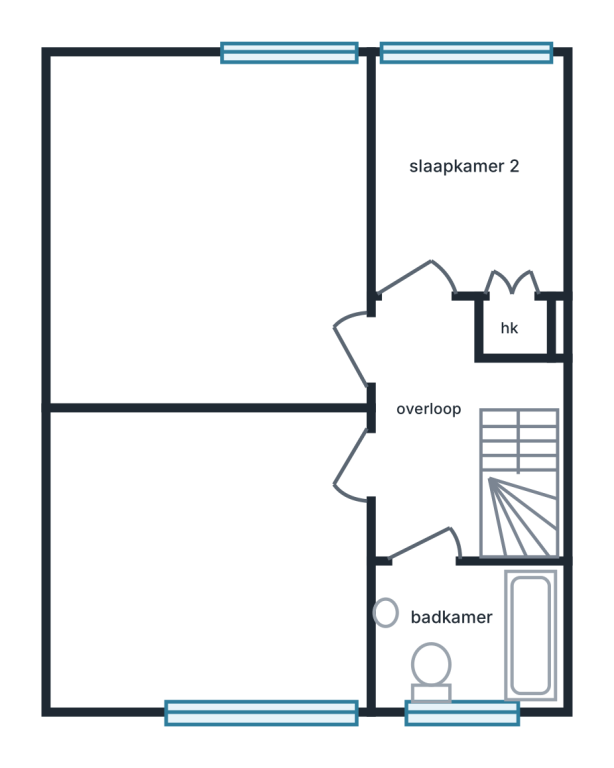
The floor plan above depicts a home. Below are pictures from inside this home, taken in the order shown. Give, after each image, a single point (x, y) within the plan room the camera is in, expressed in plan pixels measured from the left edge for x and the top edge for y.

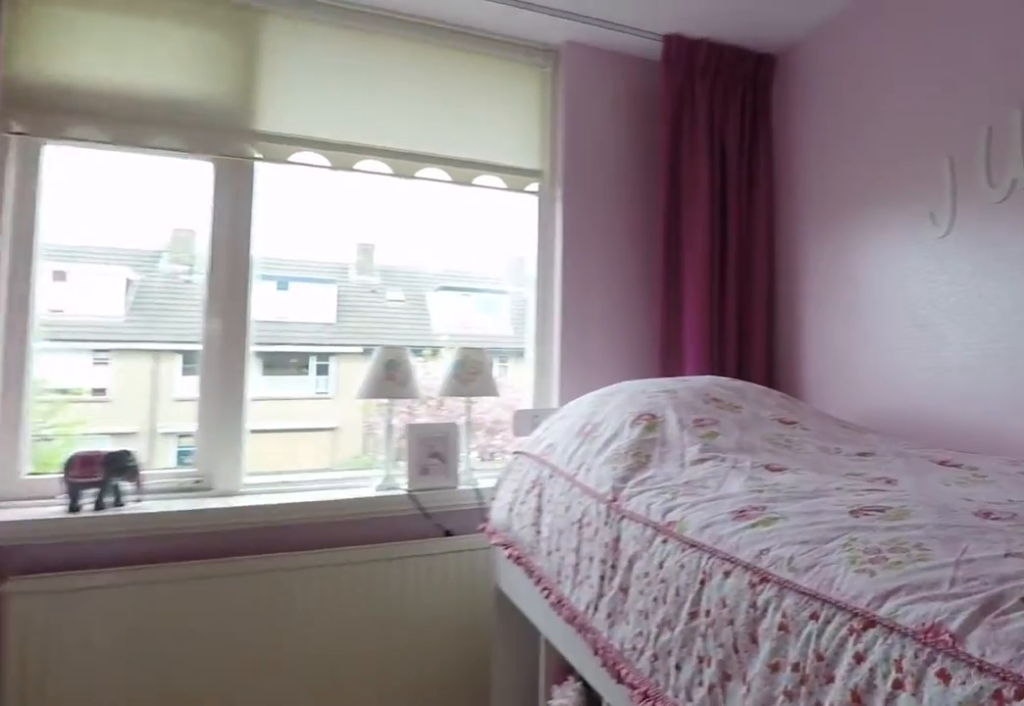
(468, 176)
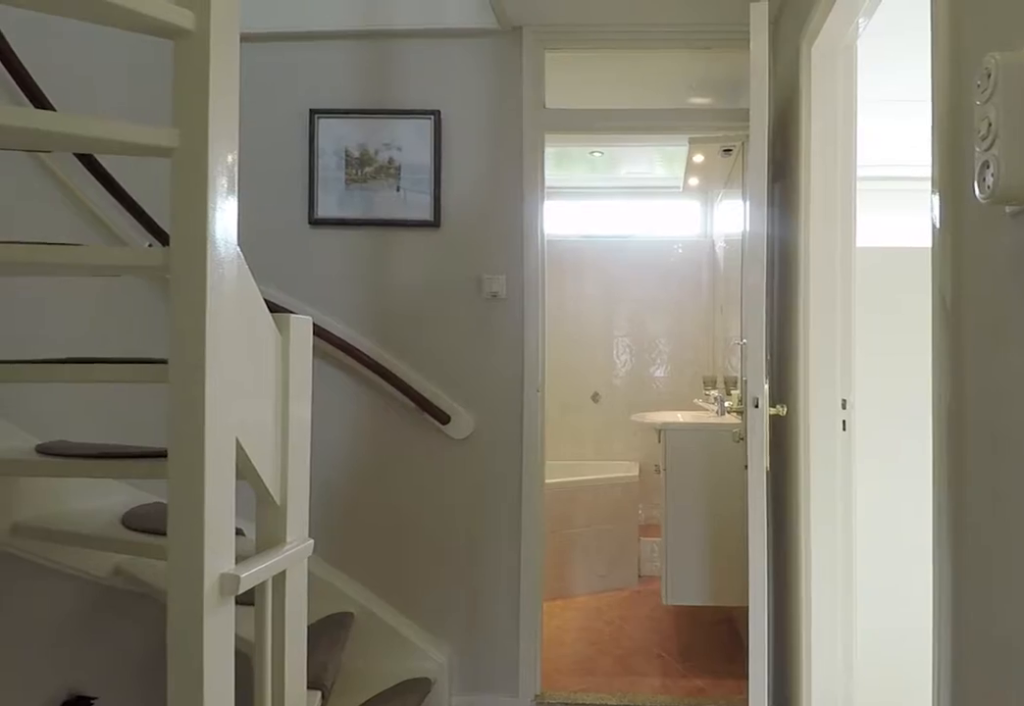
(437, 429)
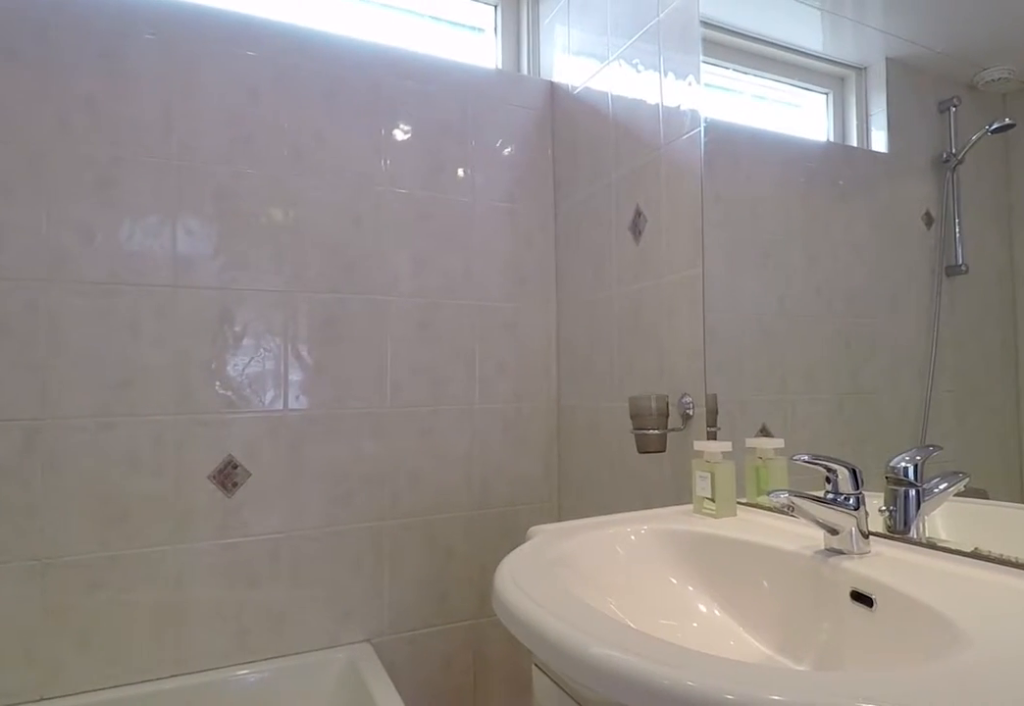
(464, 635)
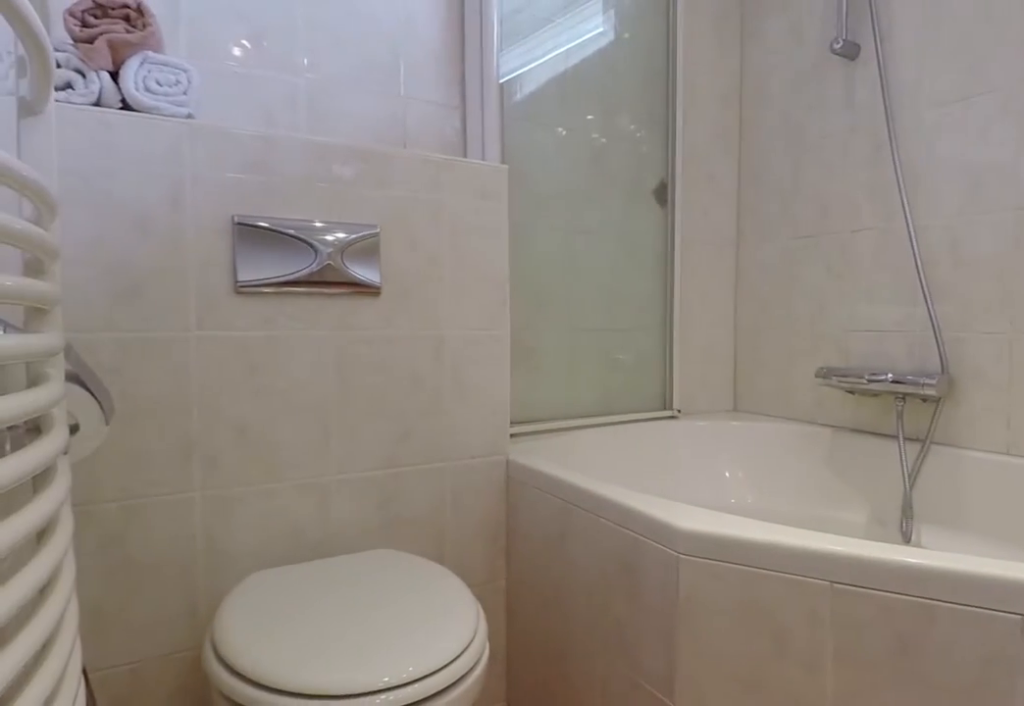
(464, 635)
